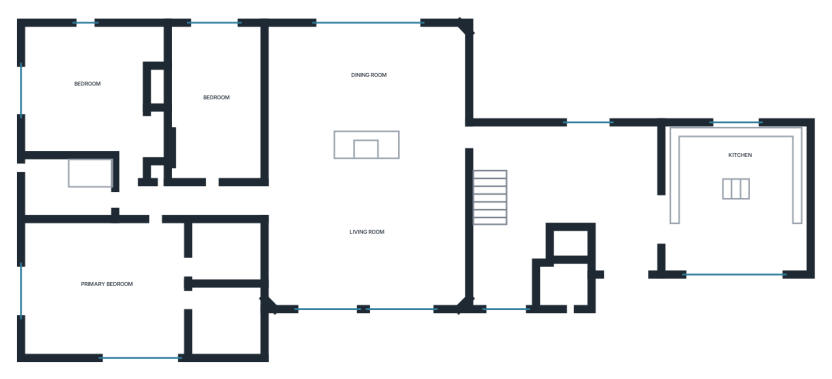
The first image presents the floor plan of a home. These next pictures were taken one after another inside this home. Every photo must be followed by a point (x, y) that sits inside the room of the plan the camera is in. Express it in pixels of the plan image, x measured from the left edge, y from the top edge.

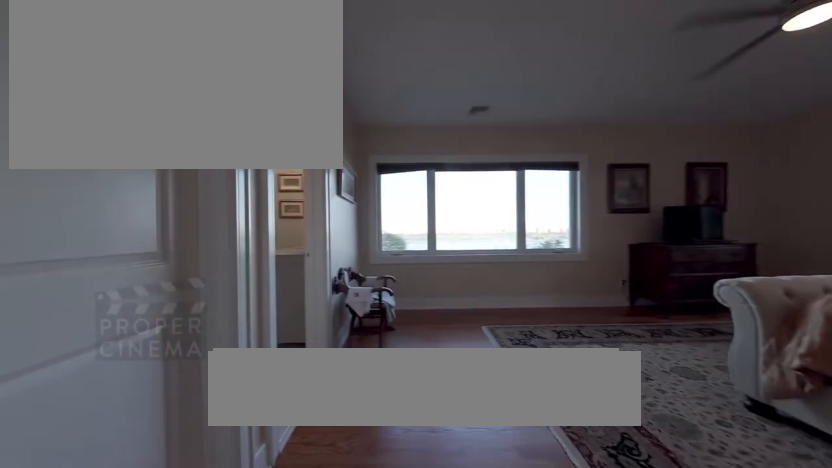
(104, 288)
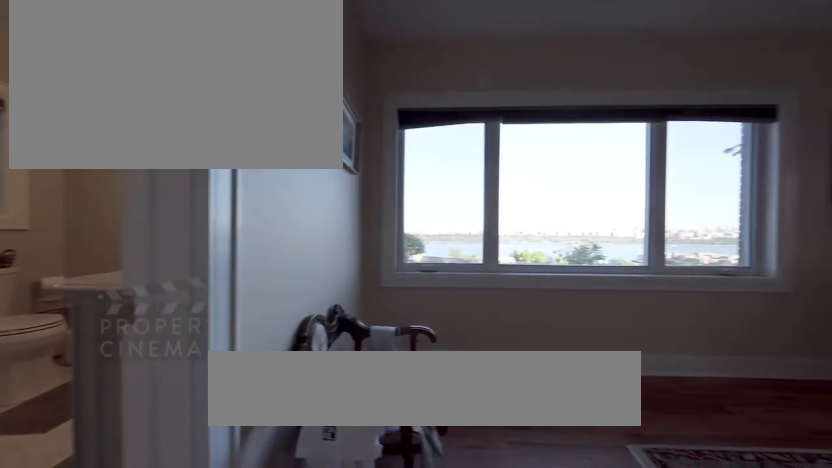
(104, 288)
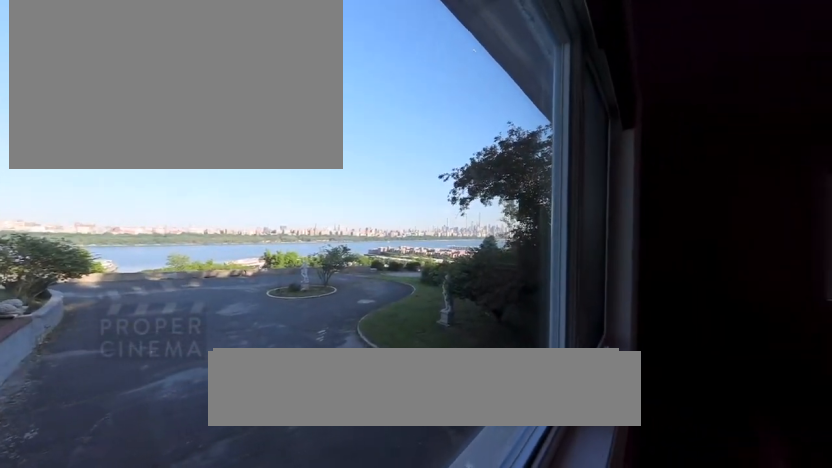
(104, 288)
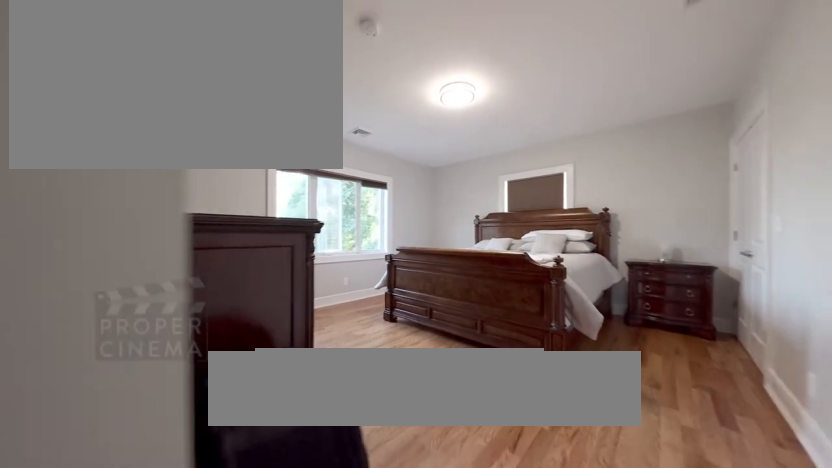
(87, 99)
